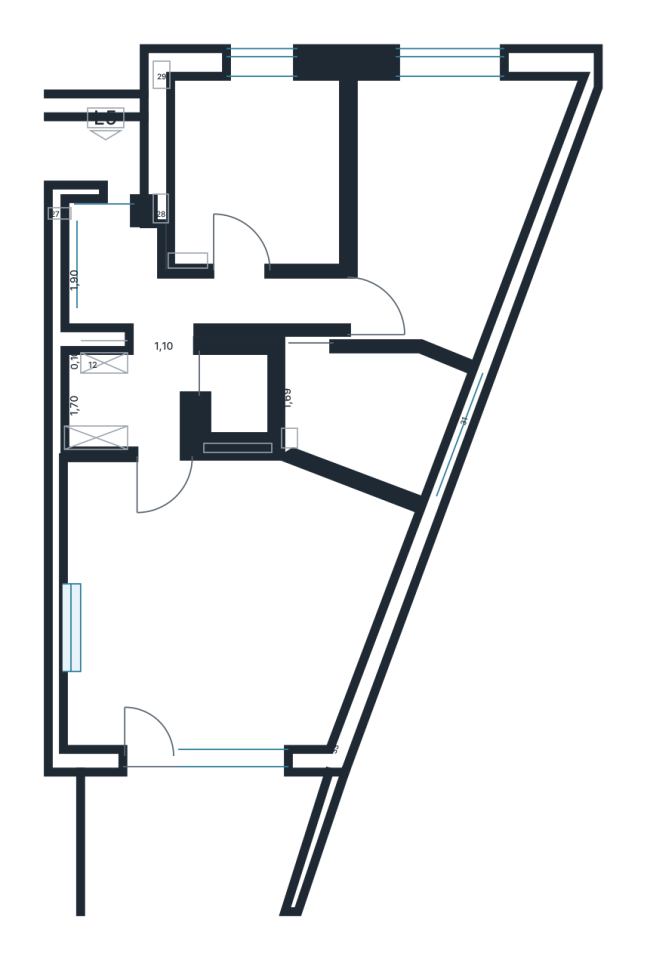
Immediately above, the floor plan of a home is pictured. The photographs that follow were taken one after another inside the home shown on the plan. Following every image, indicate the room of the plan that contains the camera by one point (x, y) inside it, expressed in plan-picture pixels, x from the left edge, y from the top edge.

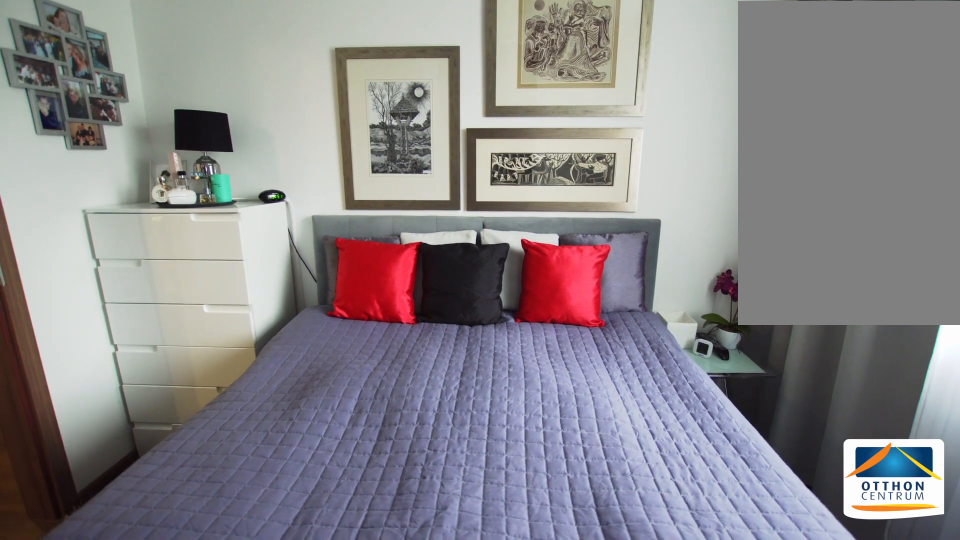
(255, 177)
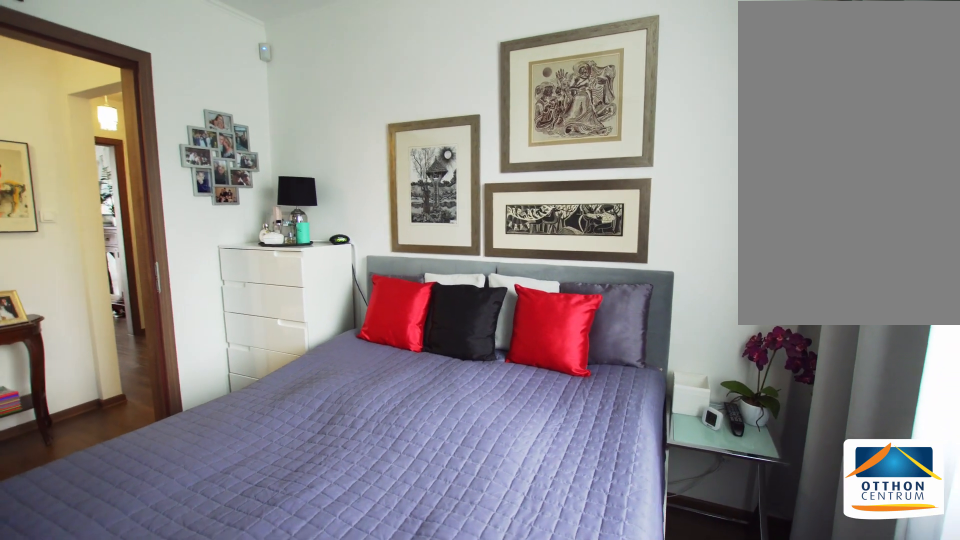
(254, 177)
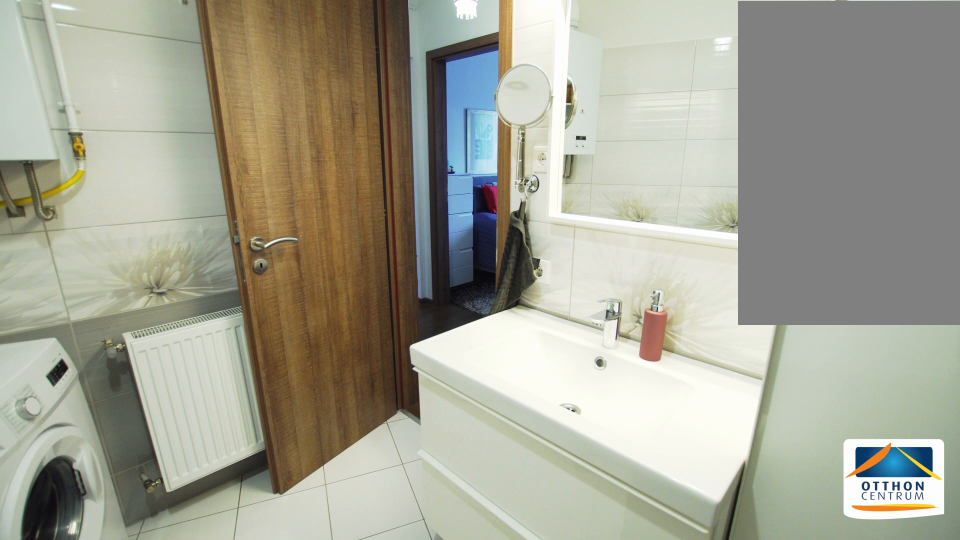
(386, 410)
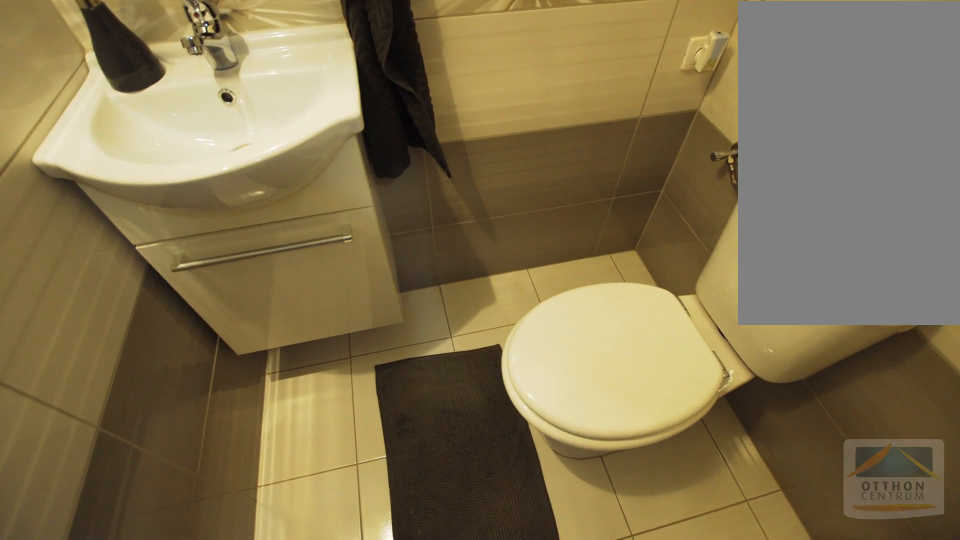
(235, 389)
